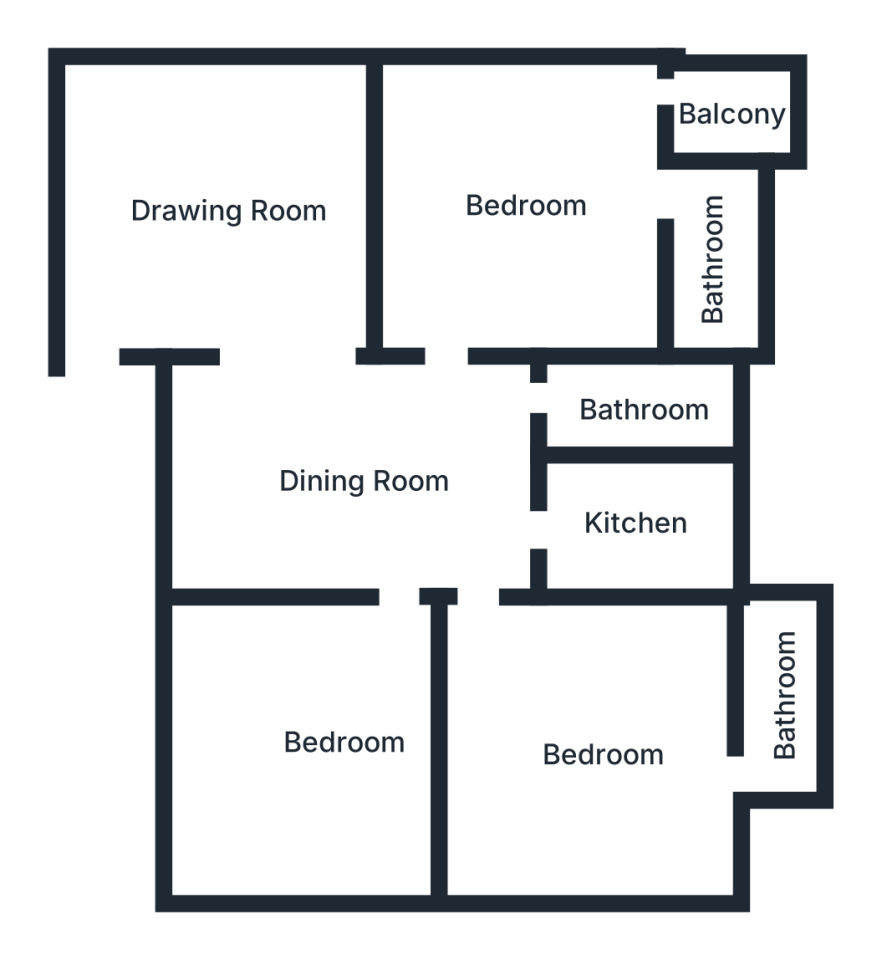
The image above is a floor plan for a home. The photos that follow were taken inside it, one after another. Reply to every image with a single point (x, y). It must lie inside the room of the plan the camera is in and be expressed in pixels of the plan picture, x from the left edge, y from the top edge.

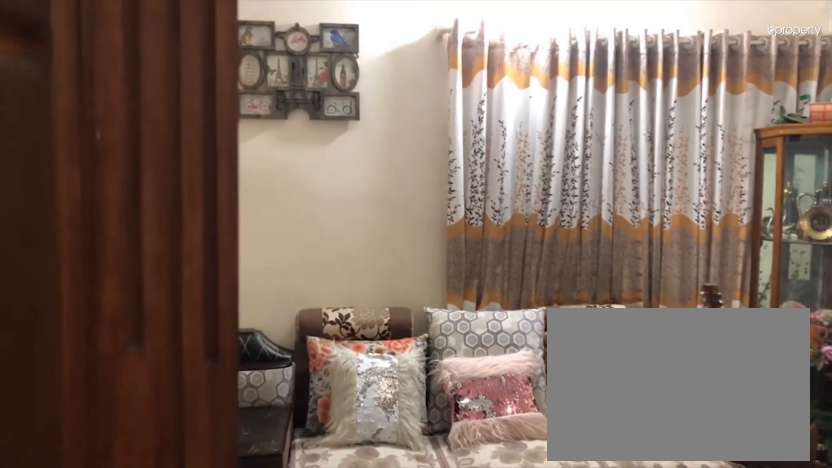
(219, 229)
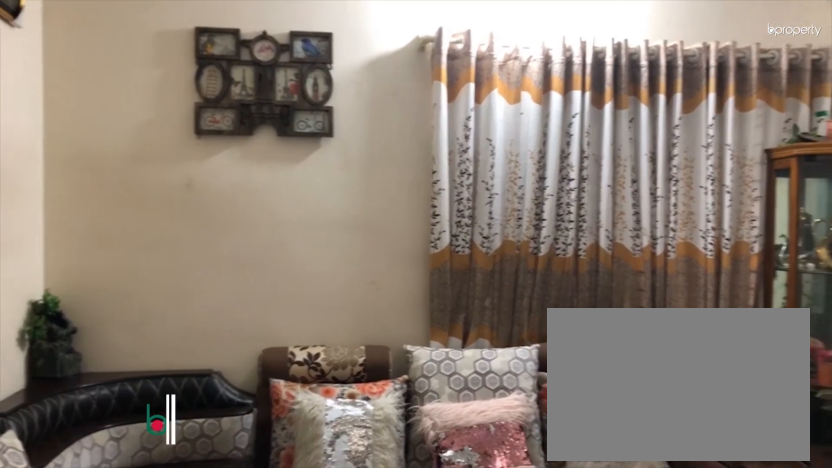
(219, 229)
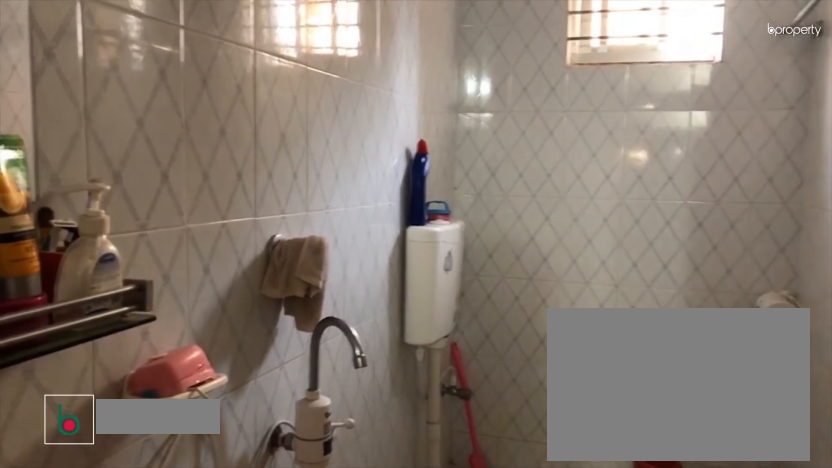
(632, 403)
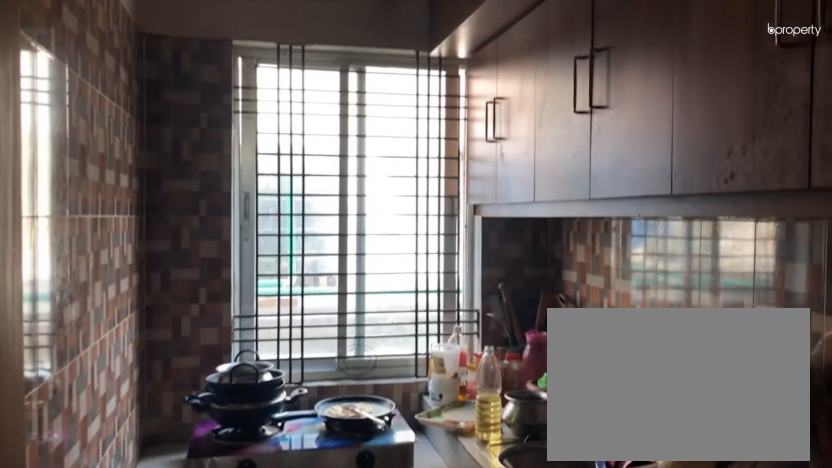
(636, 516)
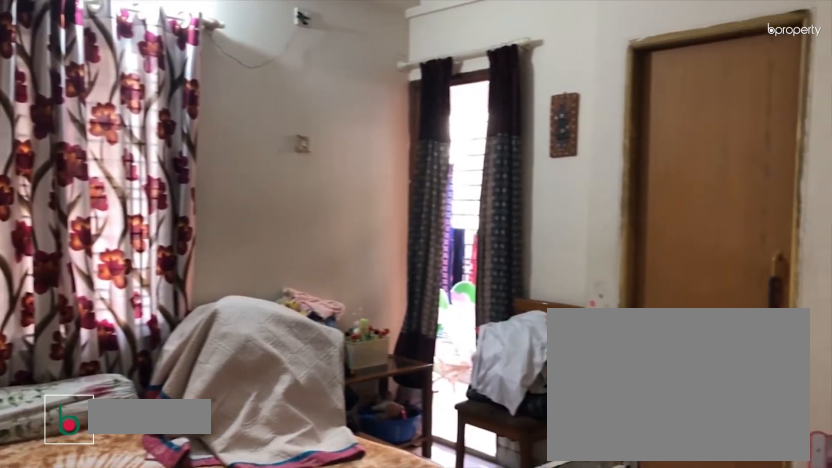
(526, 202)
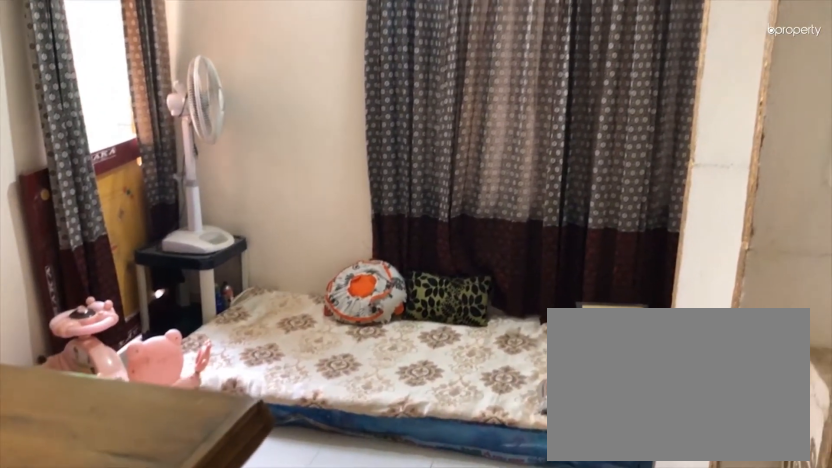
(605, 764)
